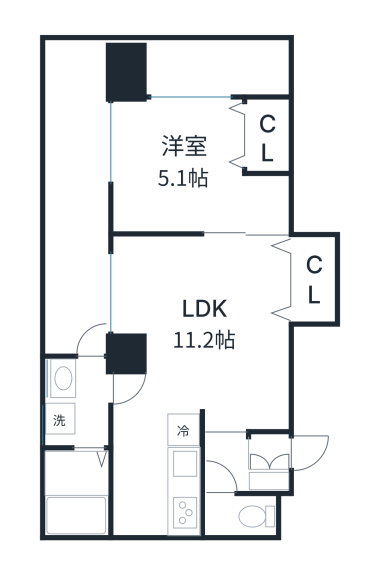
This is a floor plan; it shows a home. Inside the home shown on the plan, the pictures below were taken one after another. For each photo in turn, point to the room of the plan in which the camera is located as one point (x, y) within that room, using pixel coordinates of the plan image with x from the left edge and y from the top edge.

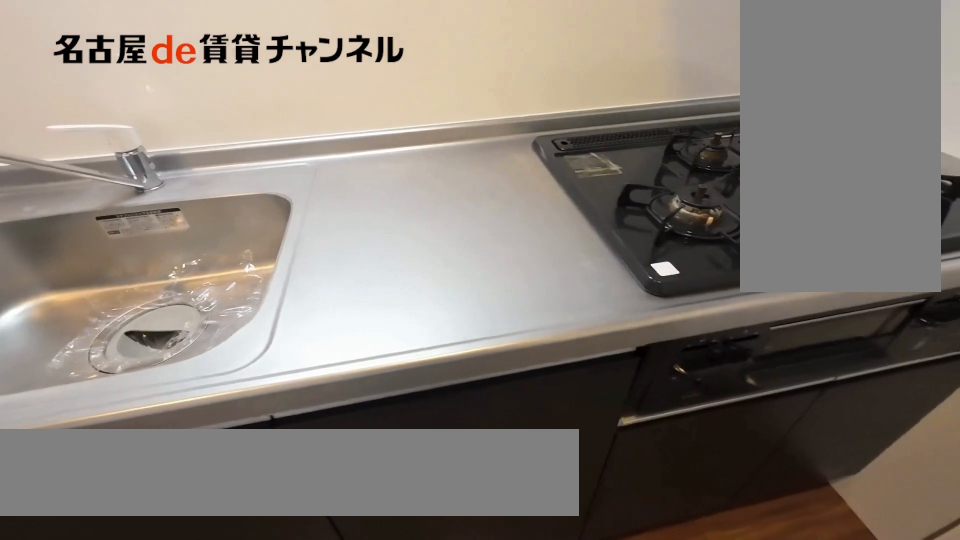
(185, 471)
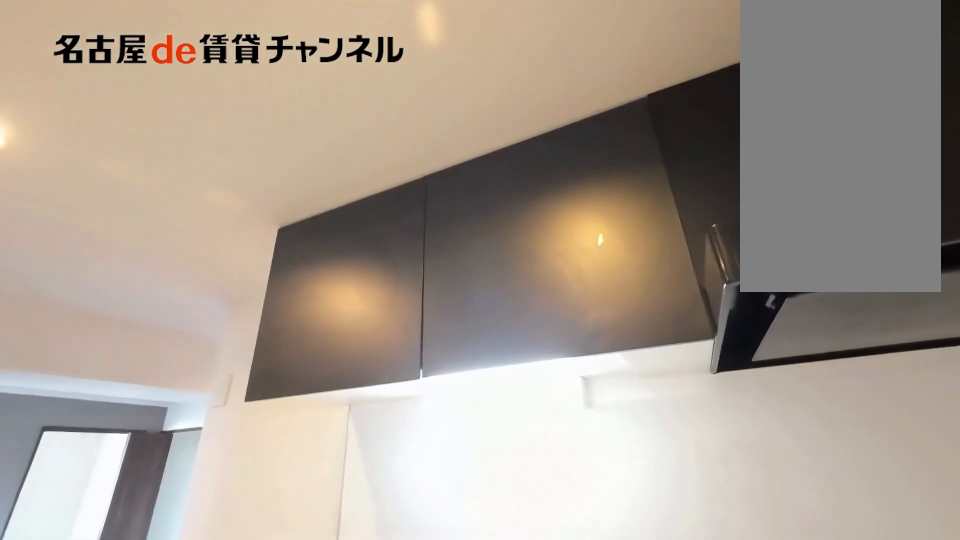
(185, 471)
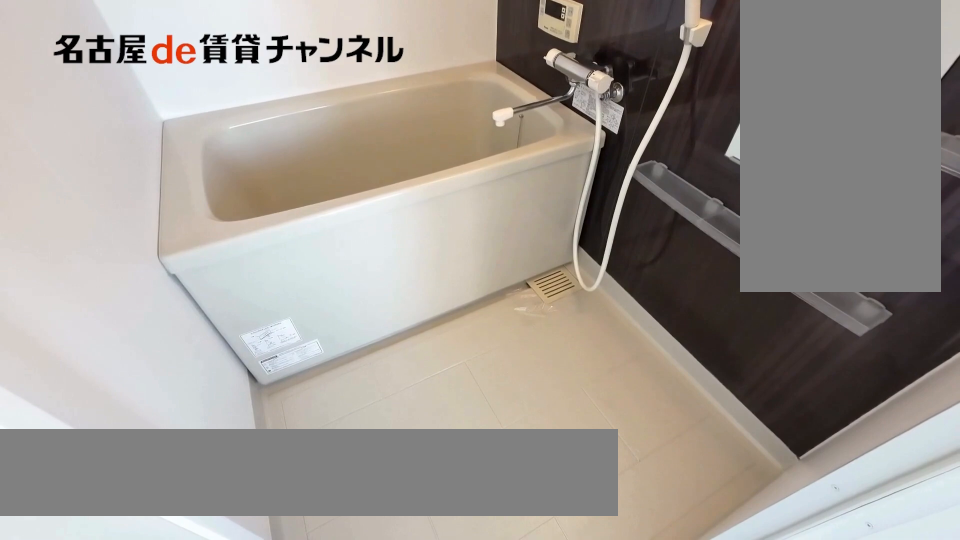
(79, 490)
